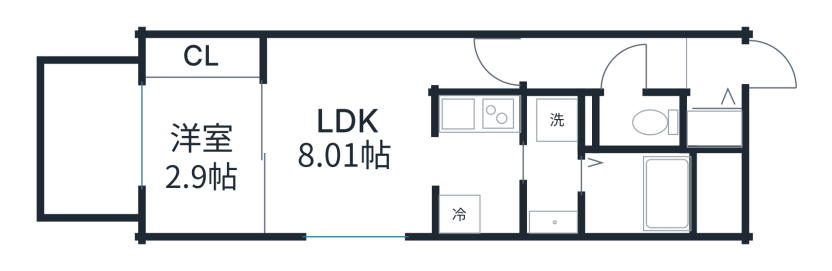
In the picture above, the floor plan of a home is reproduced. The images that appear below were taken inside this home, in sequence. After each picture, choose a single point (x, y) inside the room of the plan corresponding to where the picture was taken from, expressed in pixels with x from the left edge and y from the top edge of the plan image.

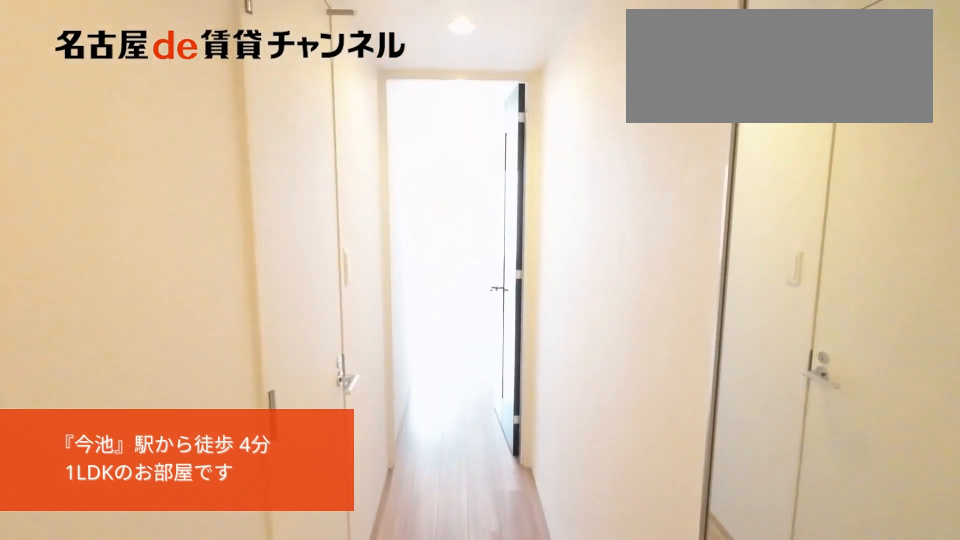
(714, 71)
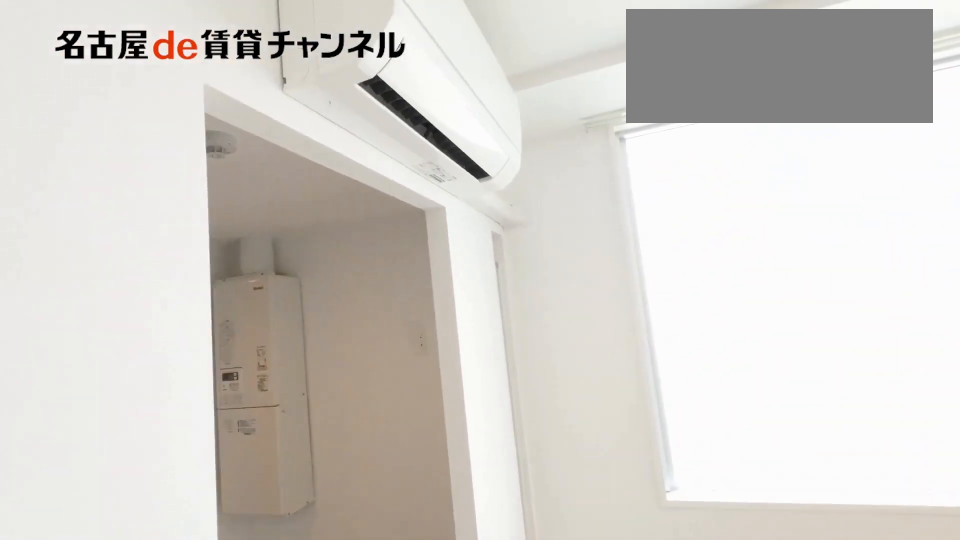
(362, 125)
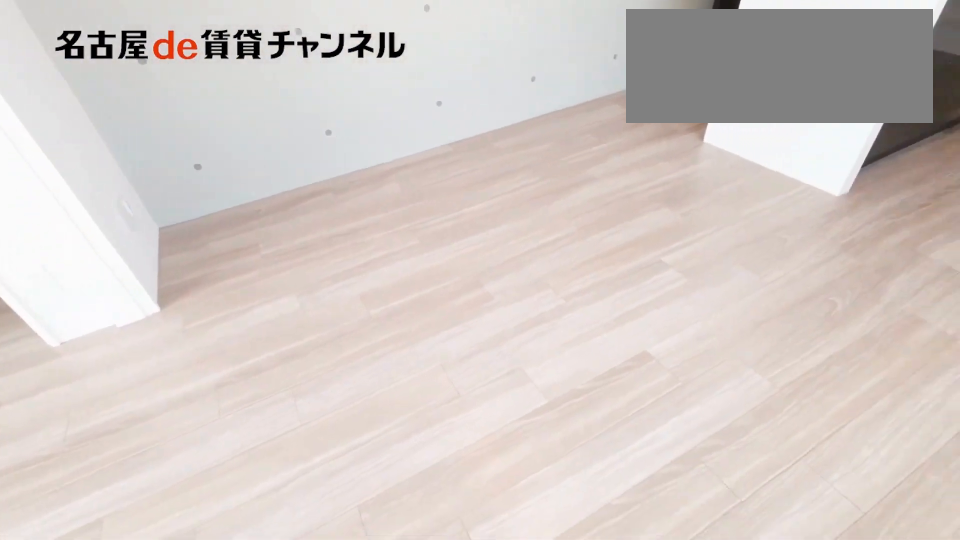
(362, 125)
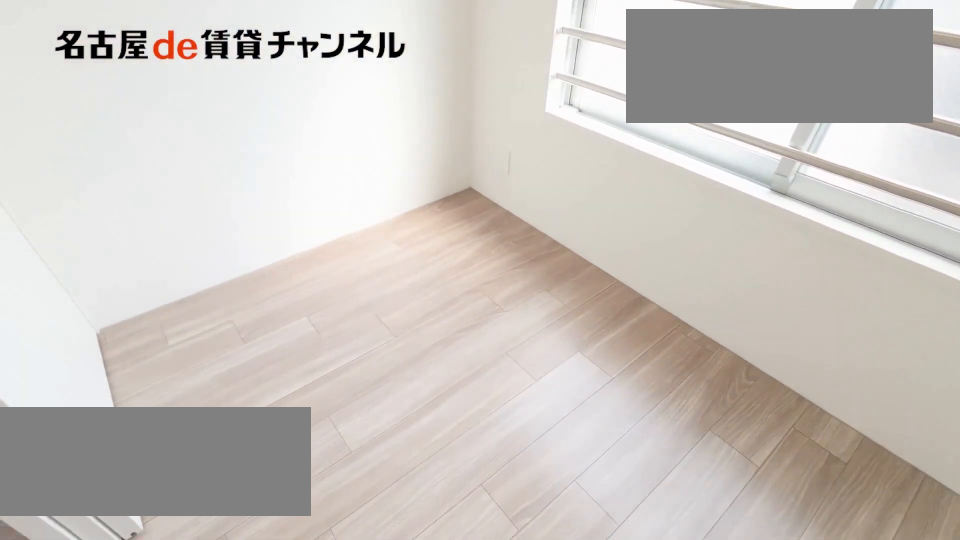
(200, 157)
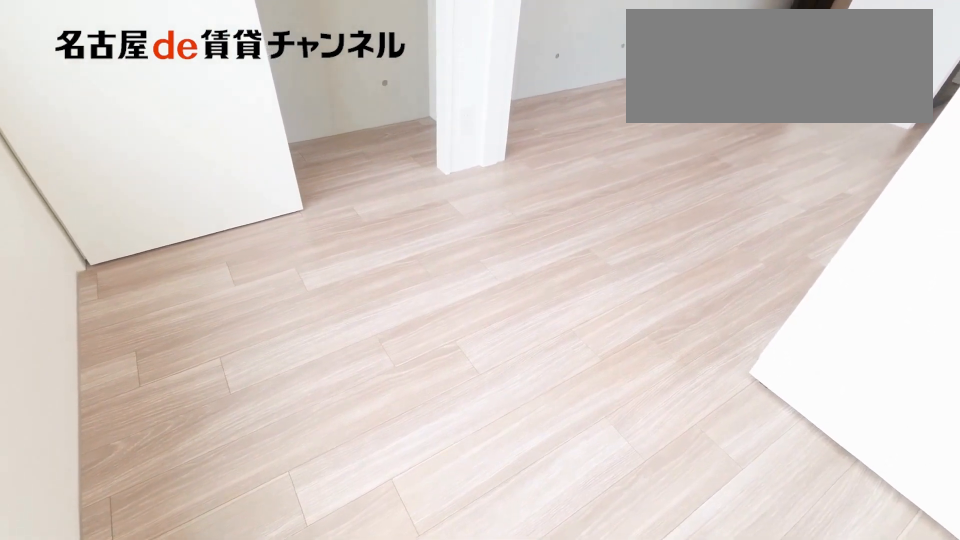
(200, 157)
